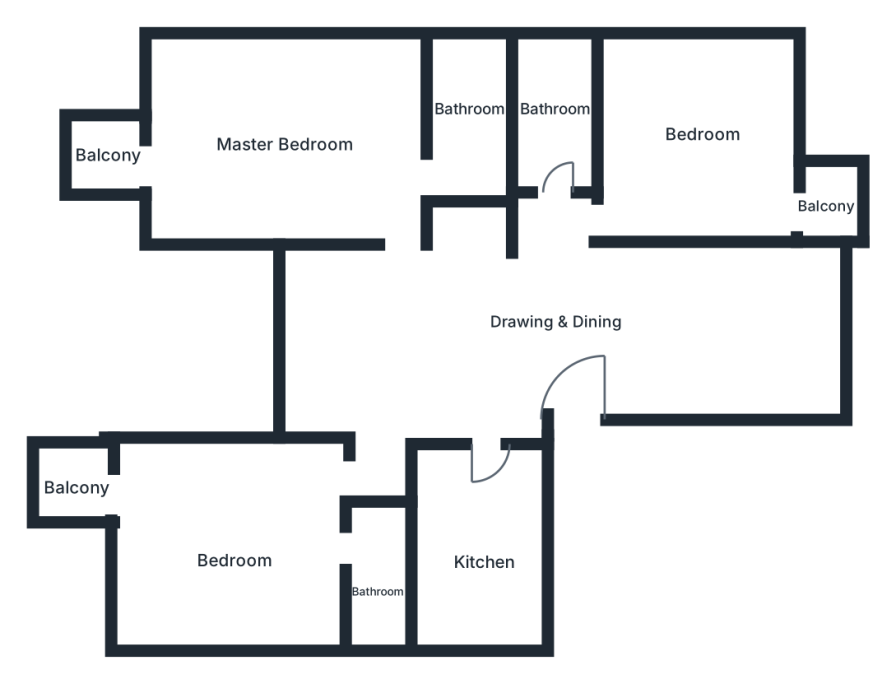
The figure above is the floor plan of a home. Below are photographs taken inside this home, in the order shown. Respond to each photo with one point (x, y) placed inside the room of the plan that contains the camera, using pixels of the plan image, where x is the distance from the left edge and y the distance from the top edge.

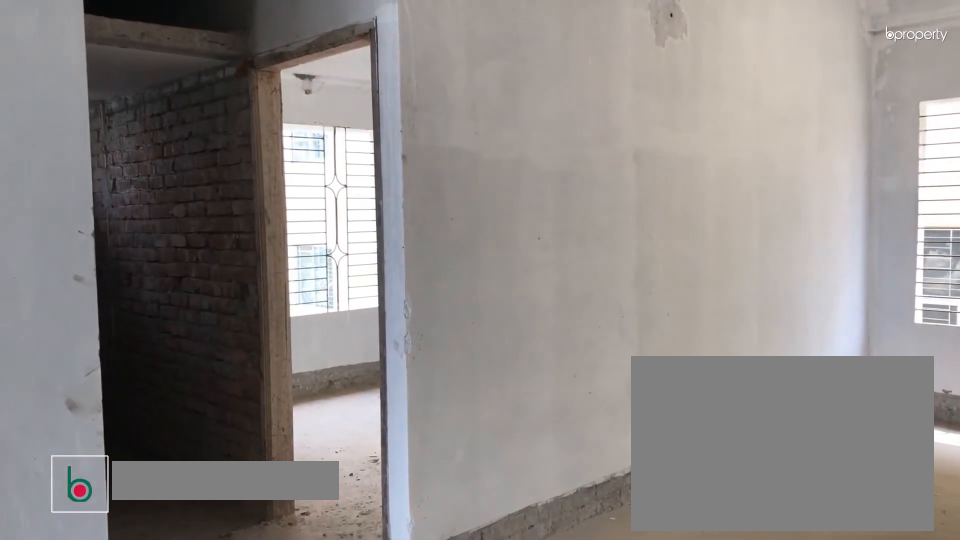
(722, 332)
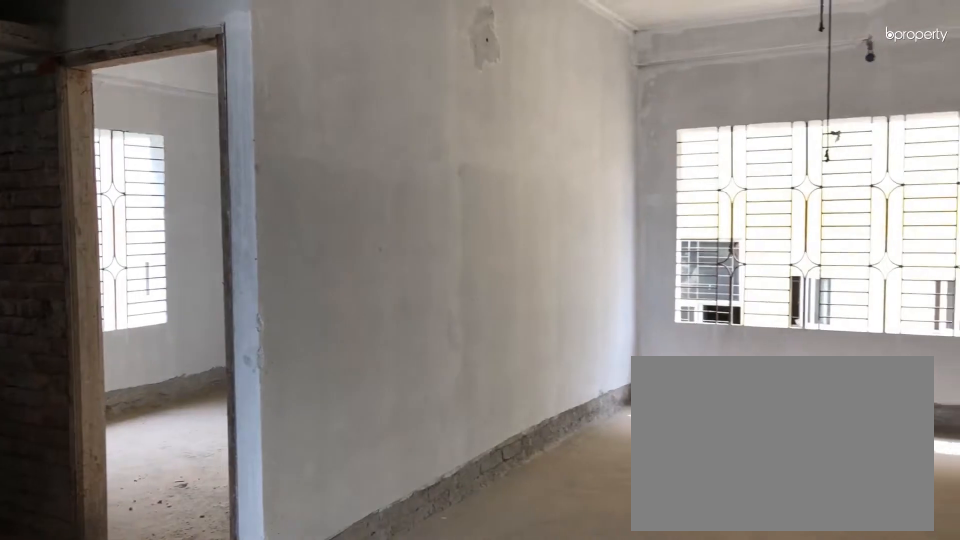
(722, 332)
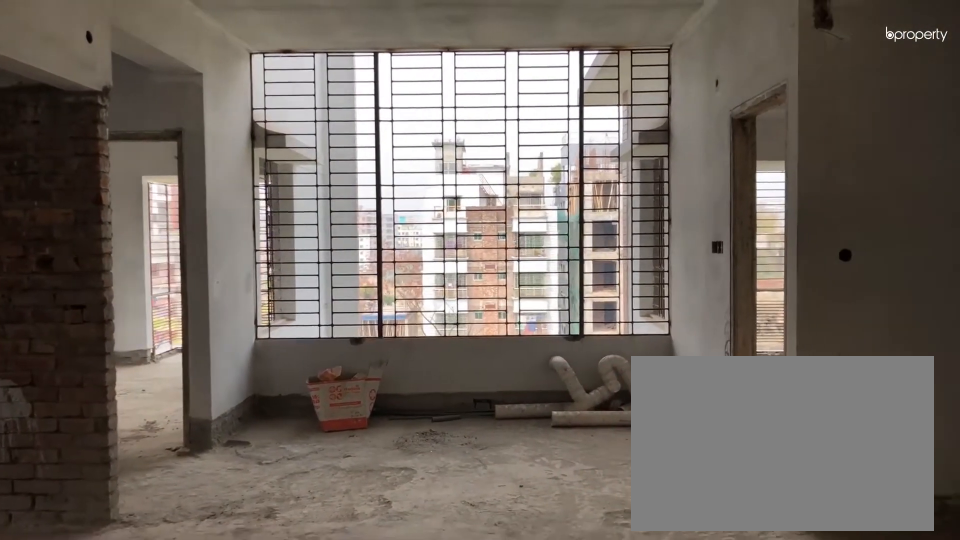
(406, 339)
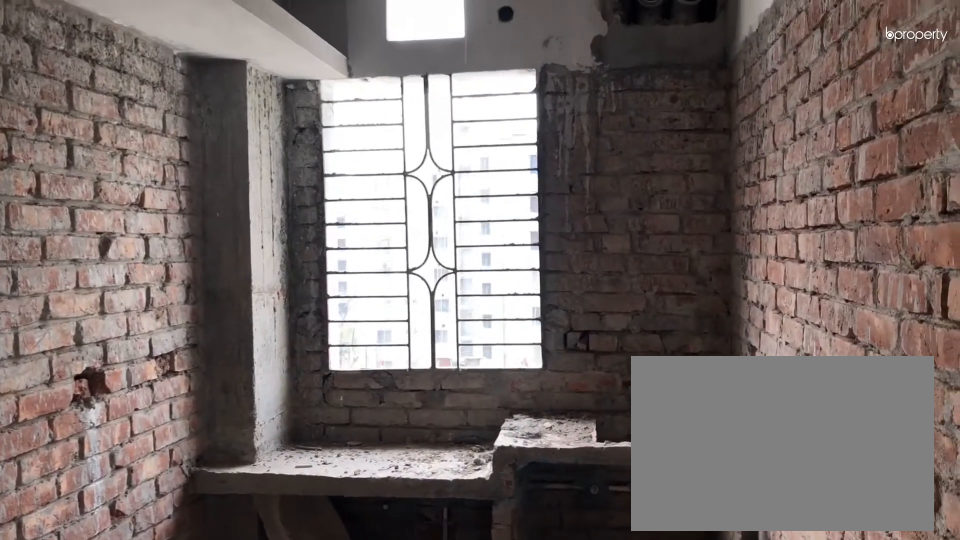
(476, 531)
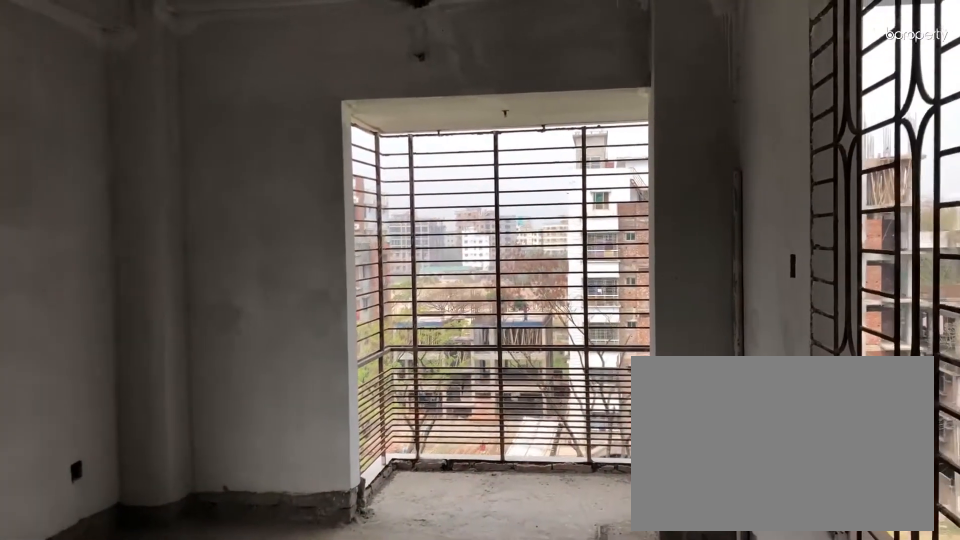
(241, 549)
